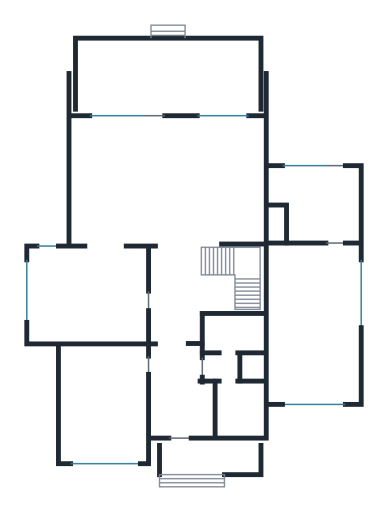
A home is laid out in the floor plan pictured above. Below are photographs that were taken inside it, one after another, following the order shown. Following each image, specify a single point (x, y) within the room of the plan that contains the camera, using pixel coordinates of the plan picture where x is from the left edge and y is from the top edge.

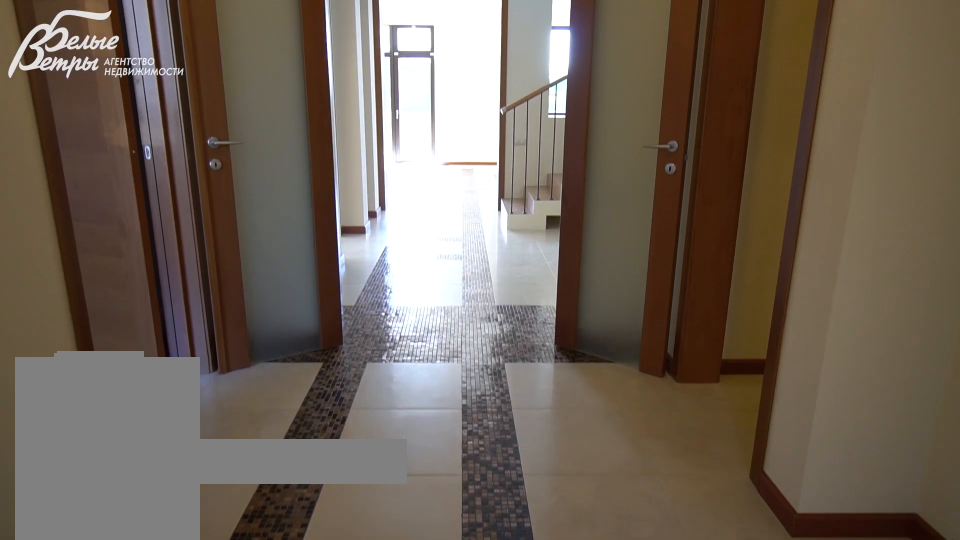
(178, 389)
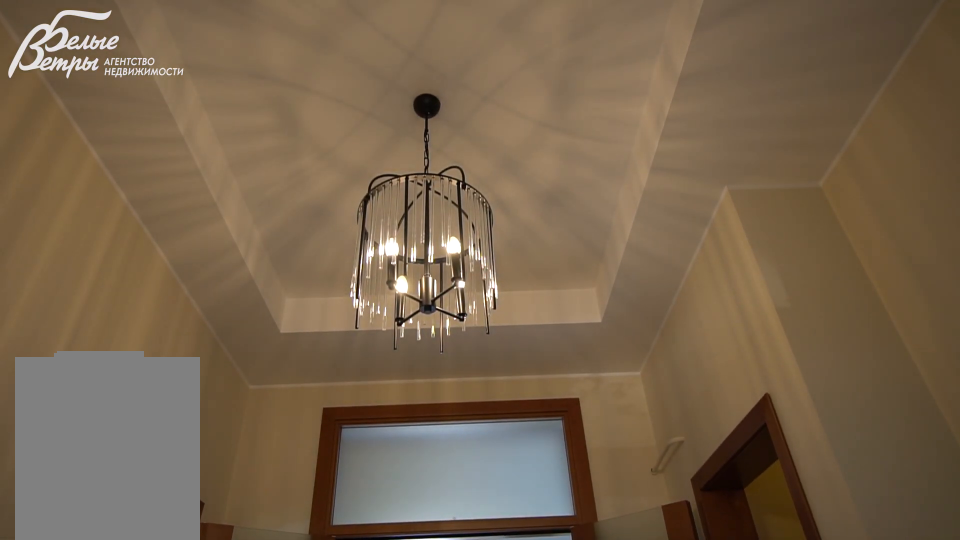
(178, 389)
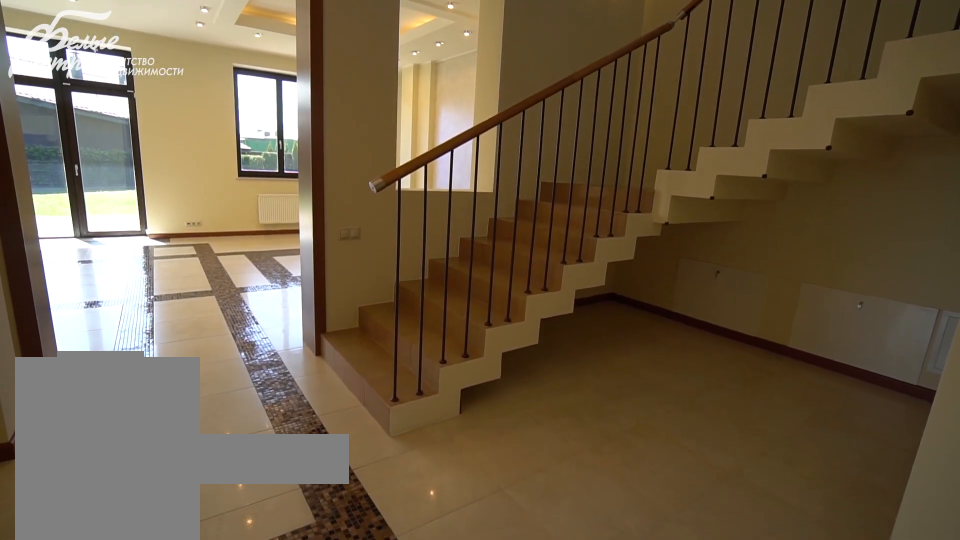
(174, 293)
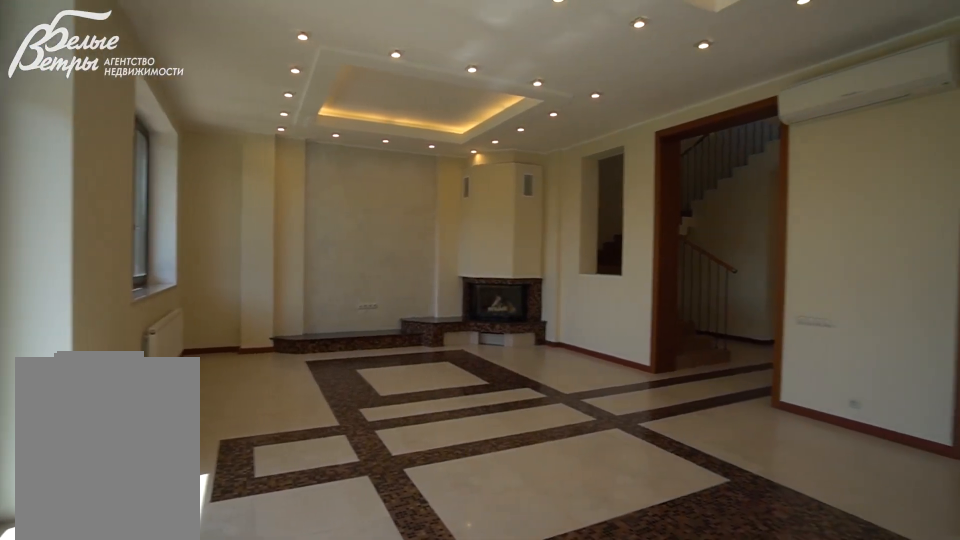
(168, 179)
